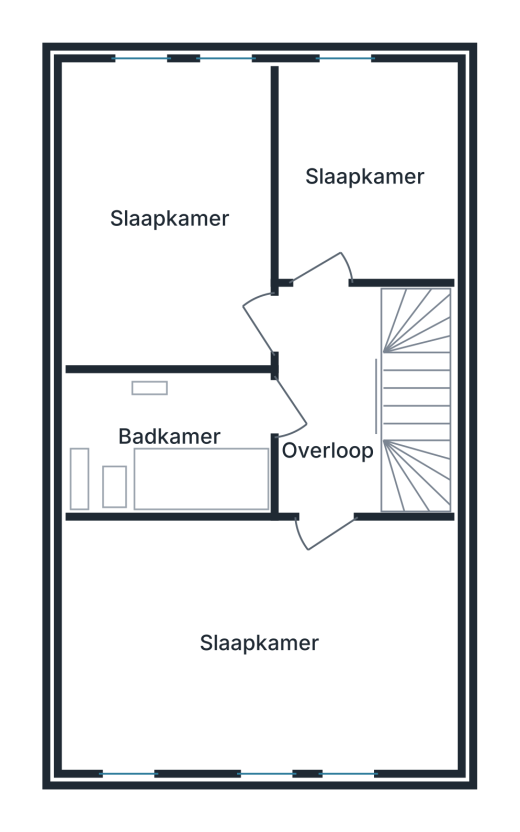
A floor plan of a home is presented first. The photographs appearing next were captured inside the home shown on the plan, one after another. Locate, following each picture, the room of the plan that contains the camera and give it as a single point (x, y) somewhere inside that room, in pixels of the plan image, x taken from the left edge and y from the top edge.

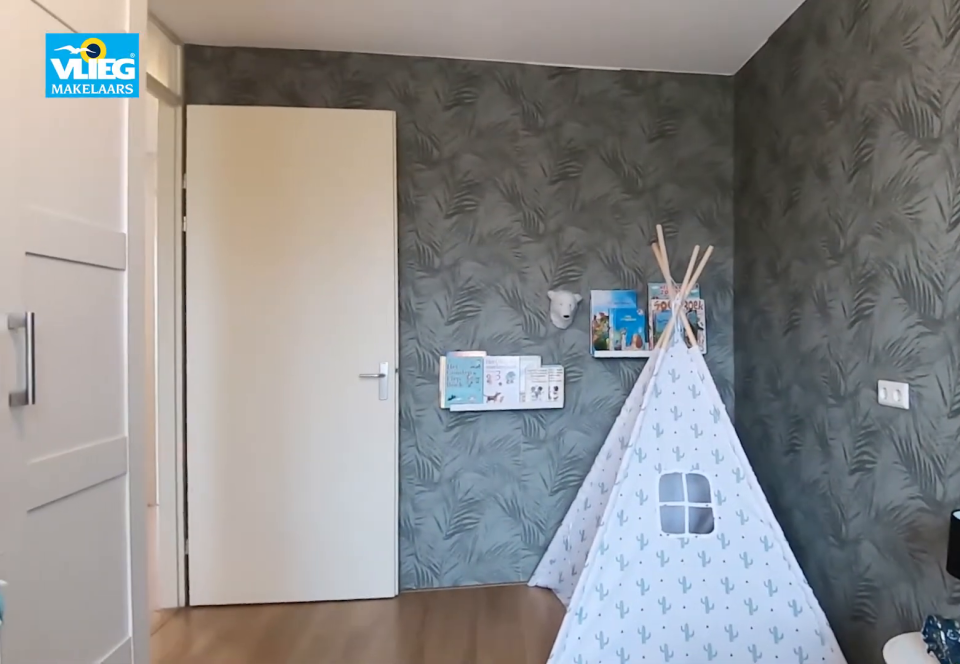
(158, 126)
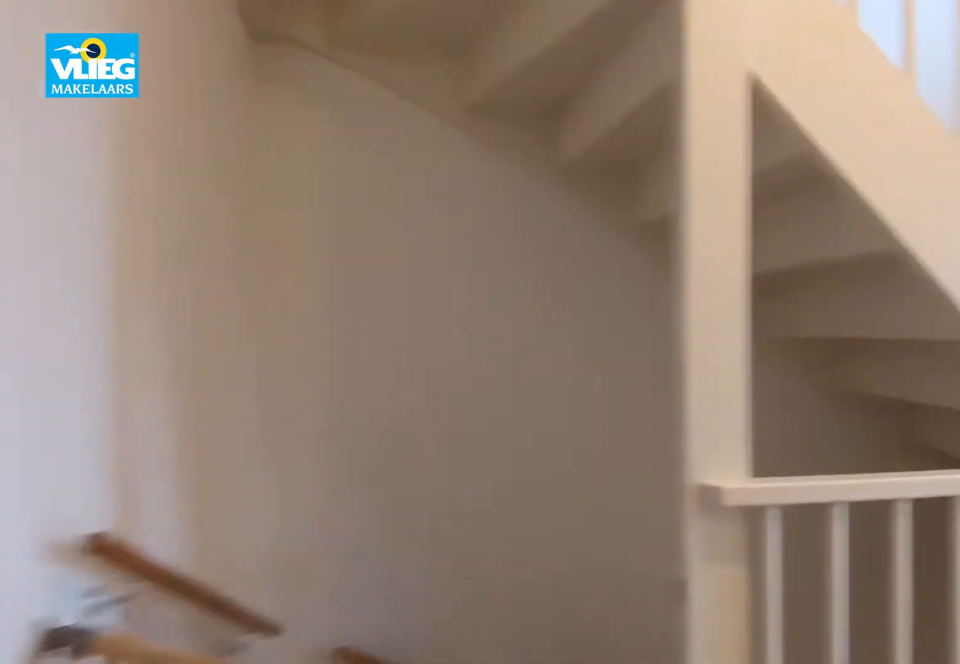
(346, 399)
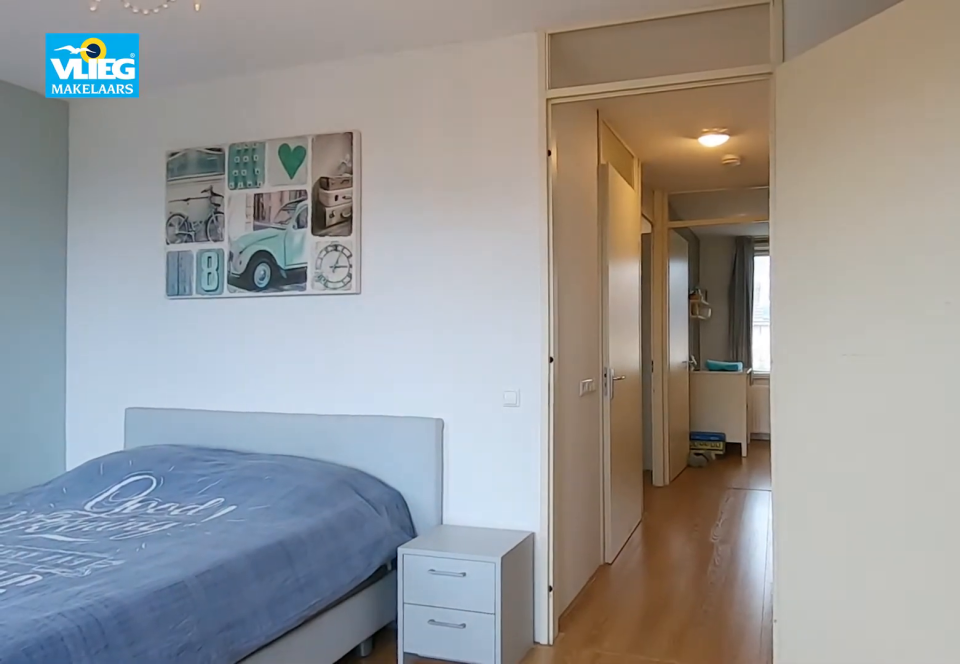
(258, 642)
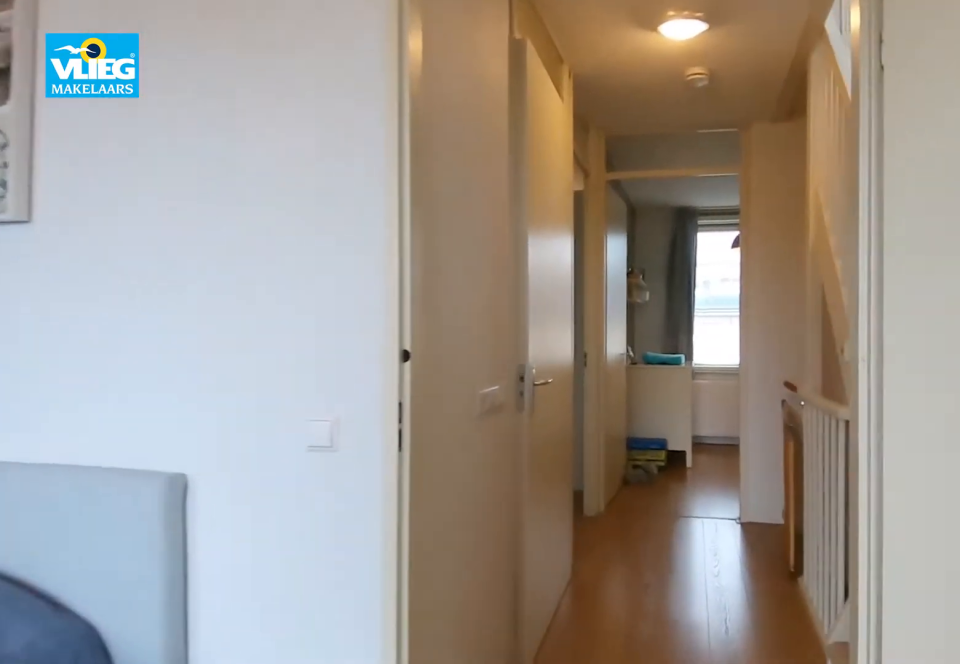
(258, 642)
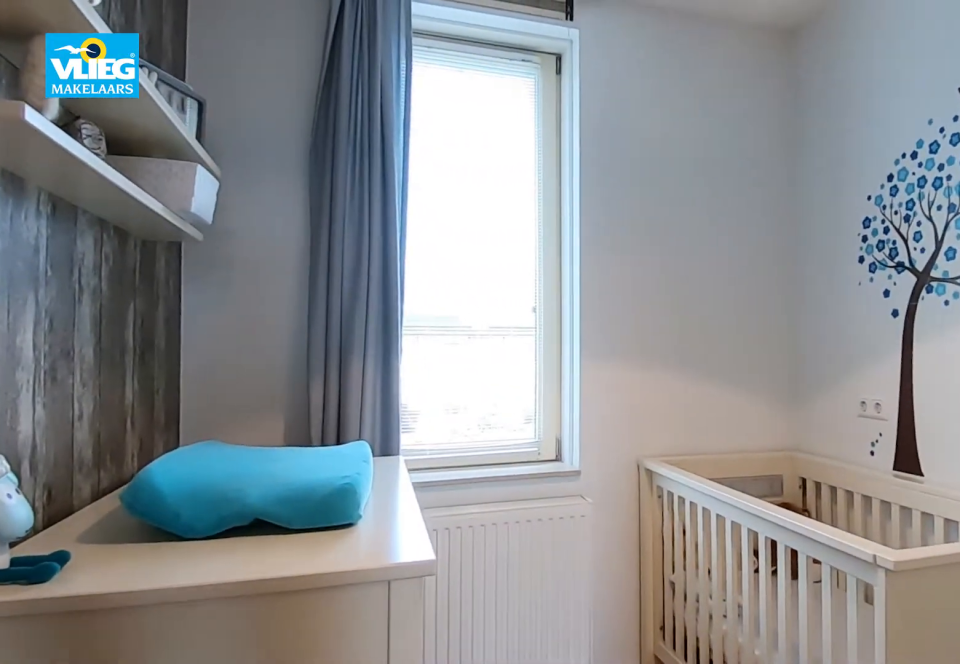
(374, 138)
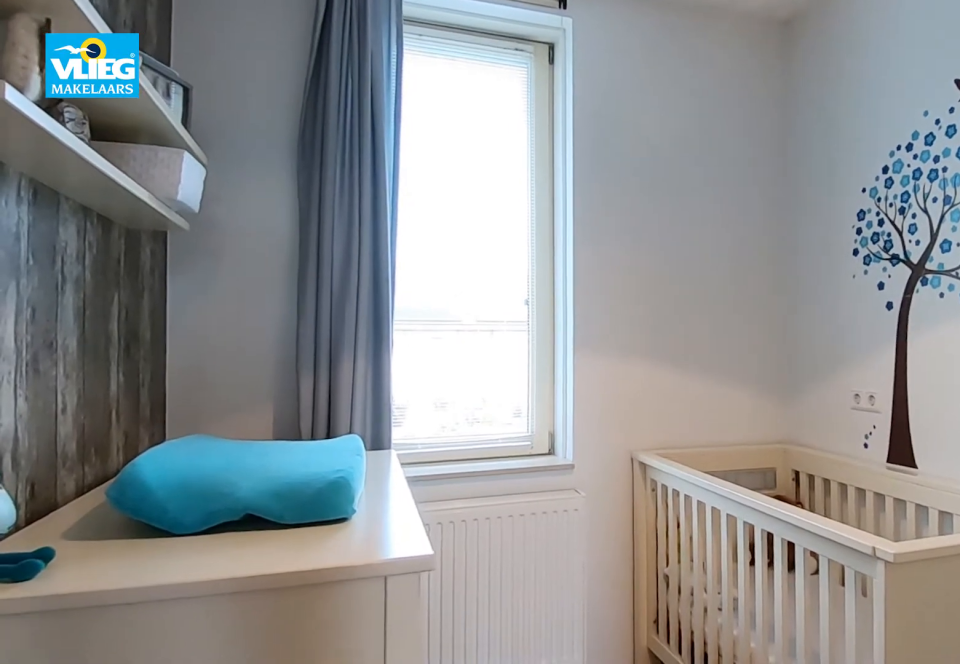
(374, 138)
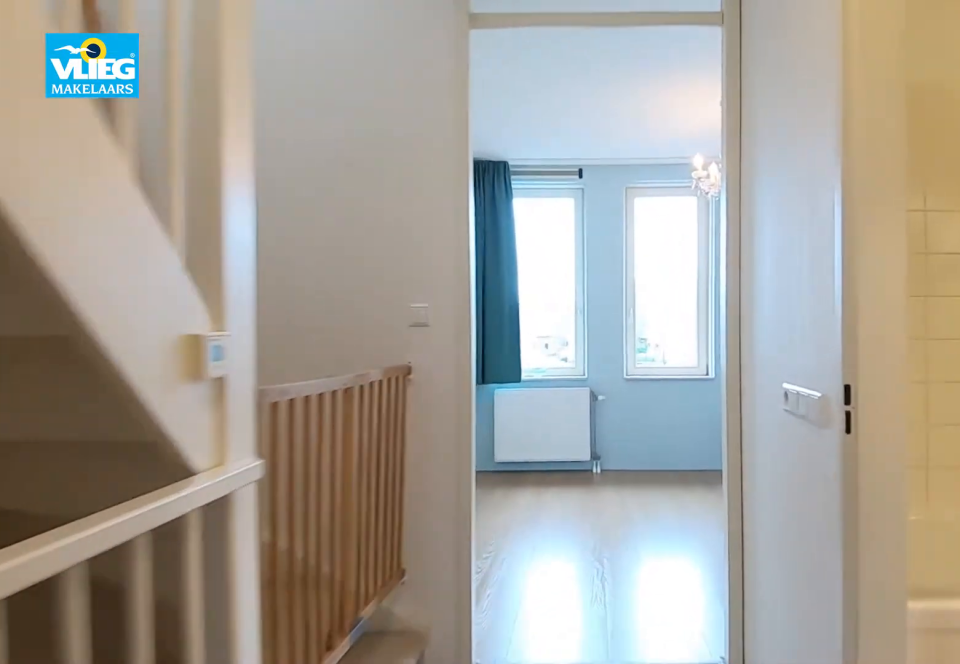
(345, 400)
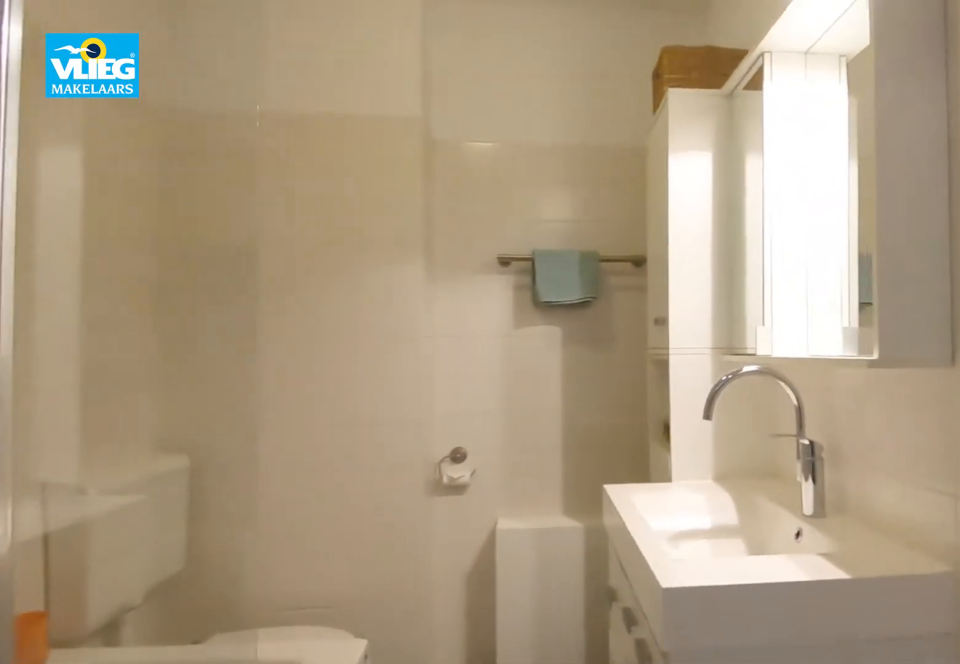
(171, 444)
